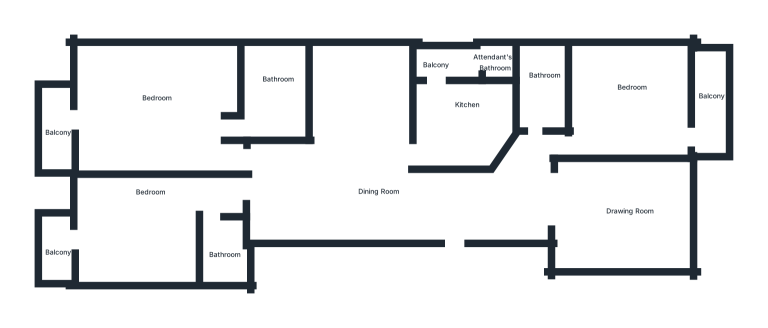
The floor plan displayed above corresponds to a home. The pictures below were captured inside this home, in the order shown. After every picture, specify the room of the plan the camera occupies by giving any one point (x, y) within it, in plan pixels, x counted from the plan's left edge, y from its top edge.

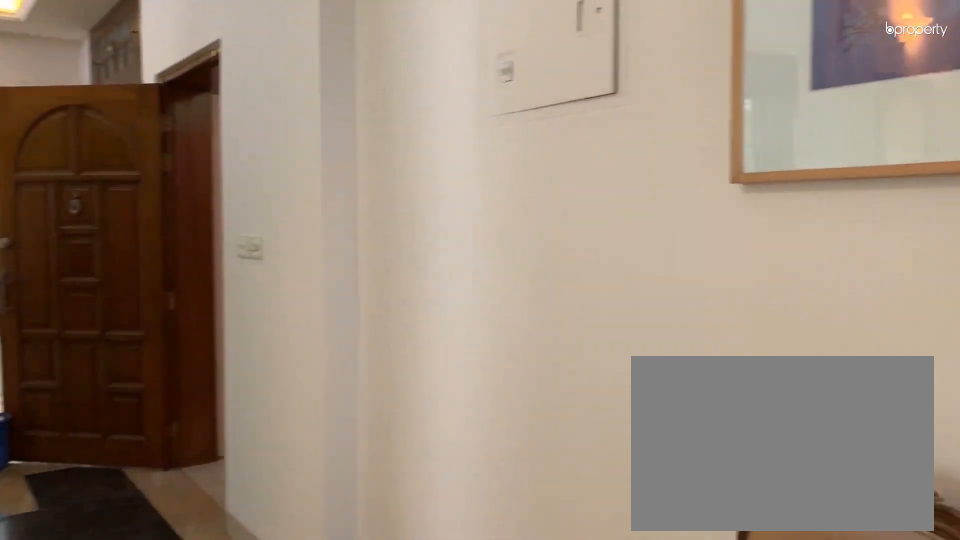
(359, 187)
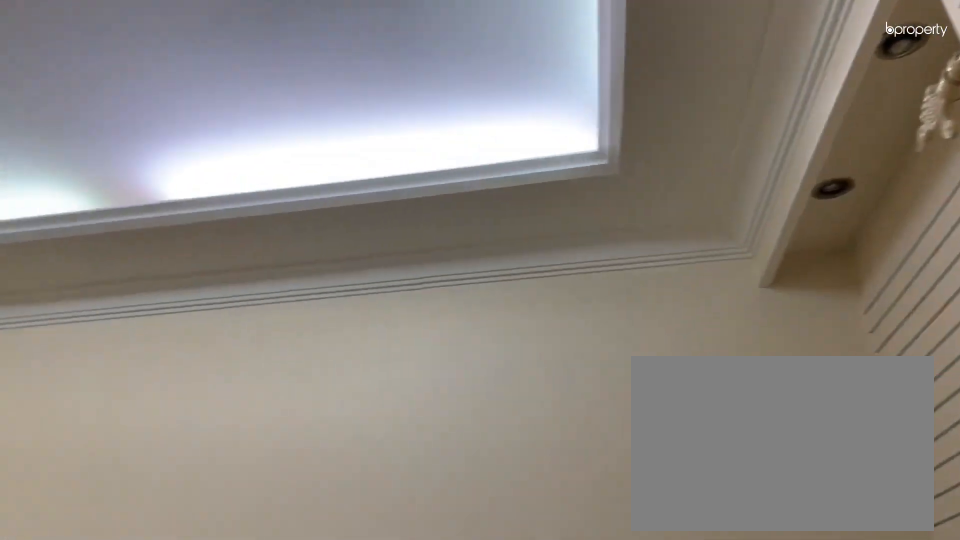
(623, 216)
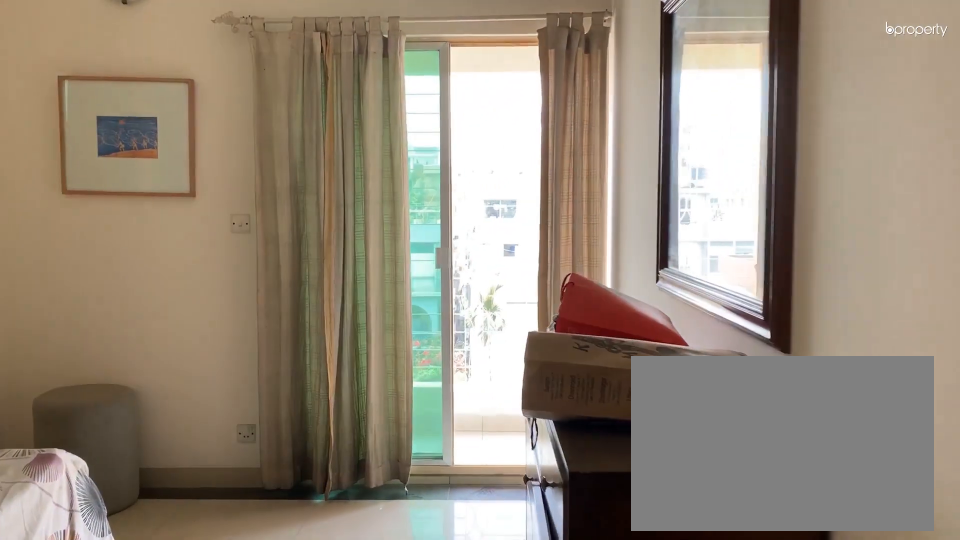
(639, 109)
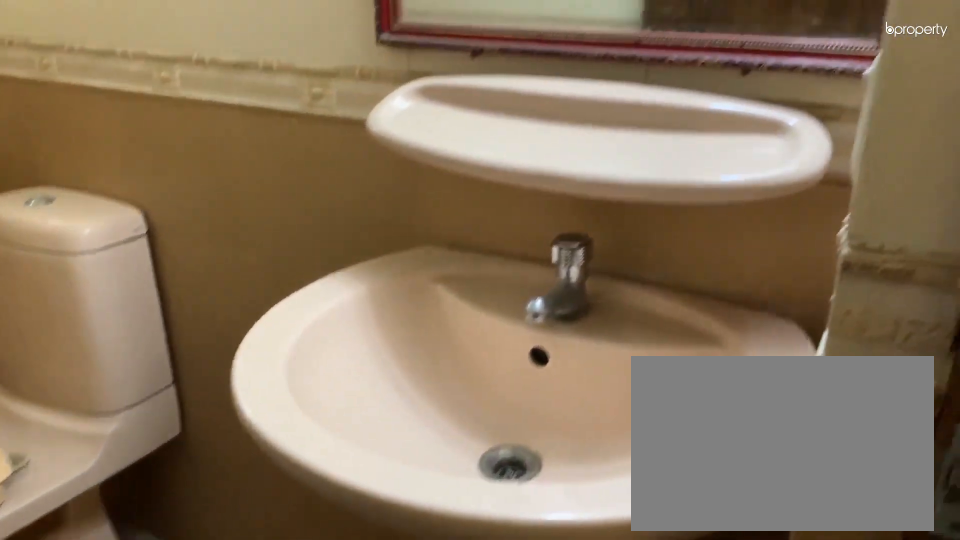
(542, 97)
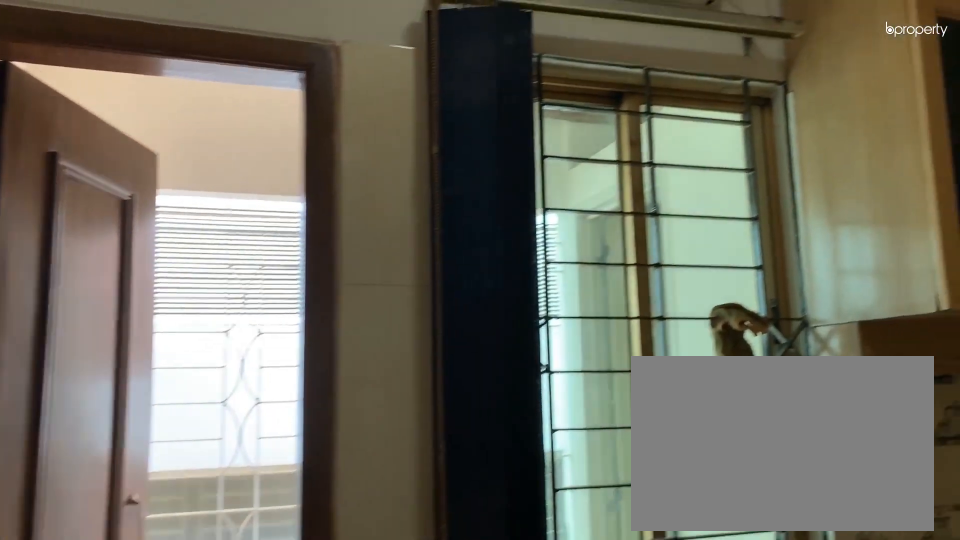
(453, 128)
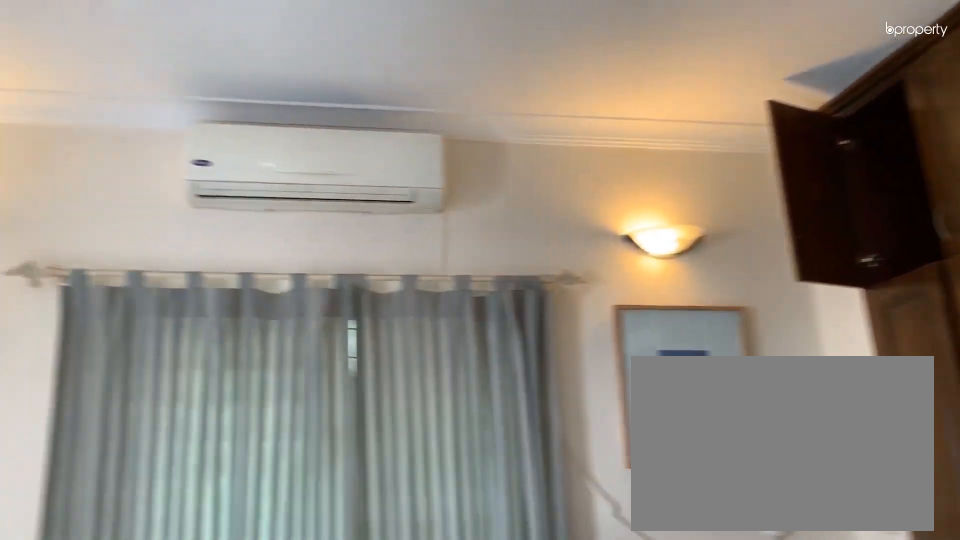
(169, 113)
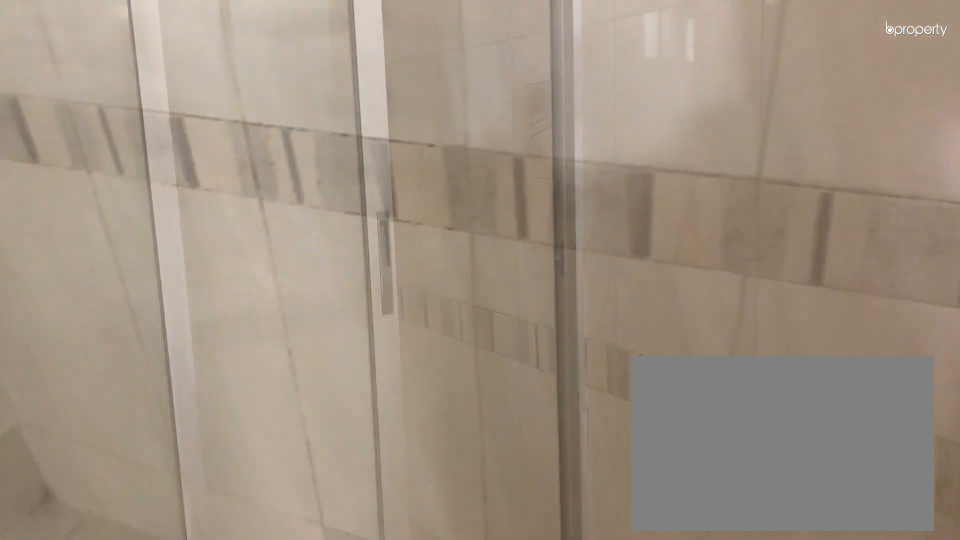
(277, 105)
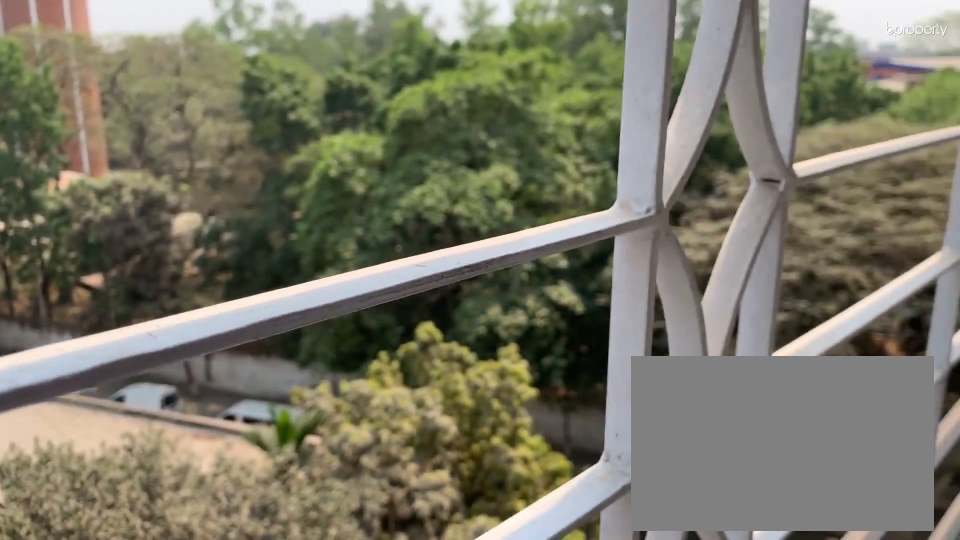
(61, 123)
